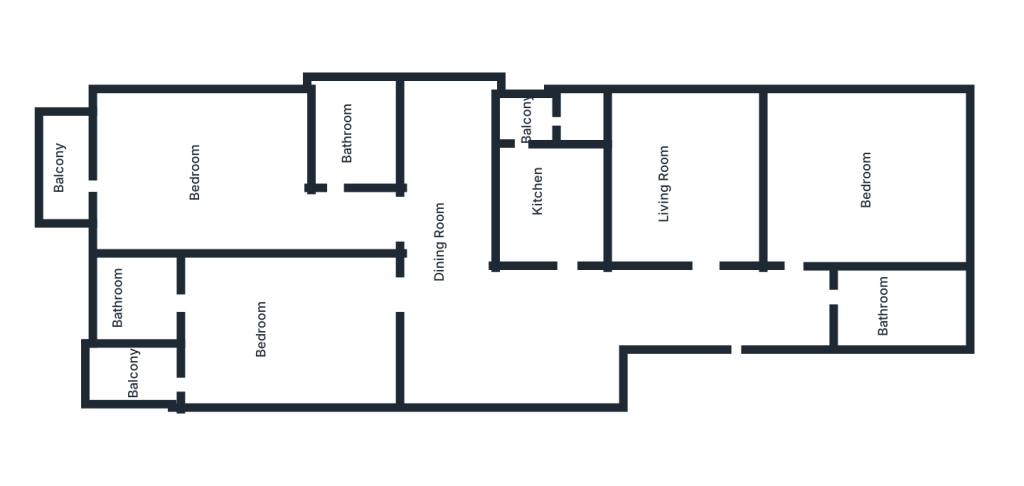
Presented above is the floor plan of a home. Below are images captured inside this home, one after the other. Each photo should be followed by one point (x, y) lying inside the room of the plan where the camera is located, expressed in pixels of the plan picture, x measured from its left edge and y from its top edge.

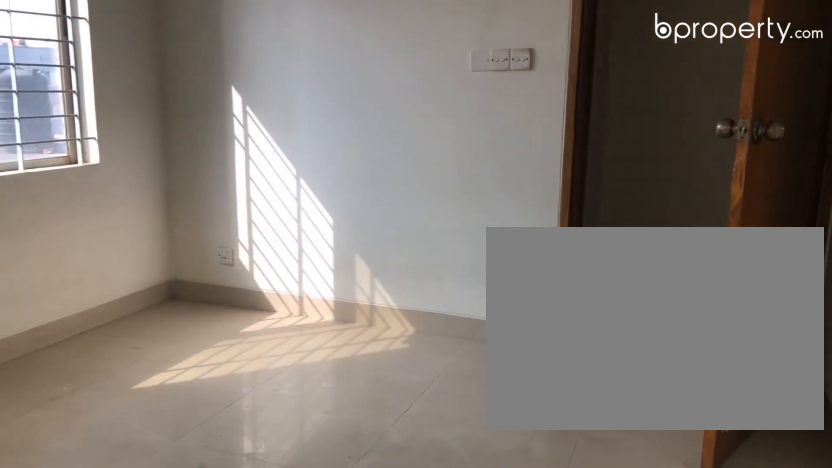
(851, 167)
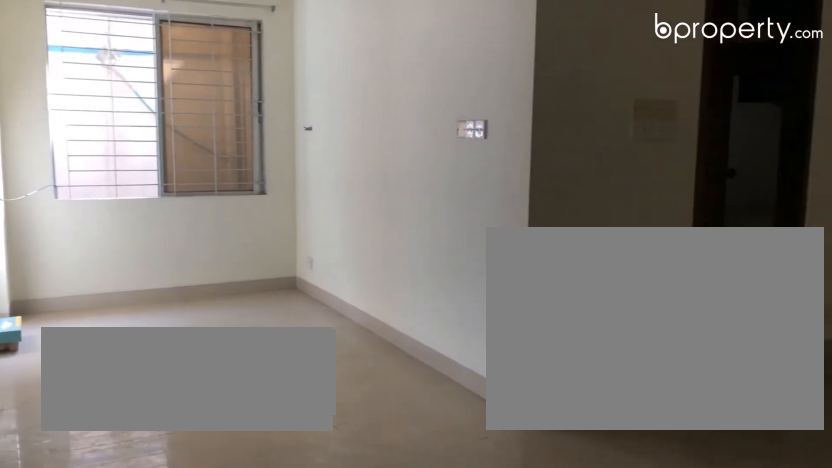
(472, 343)
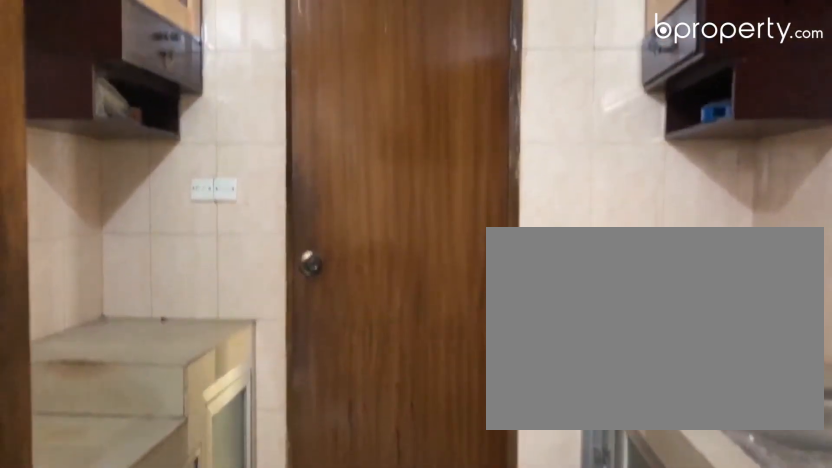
(568, 189)
